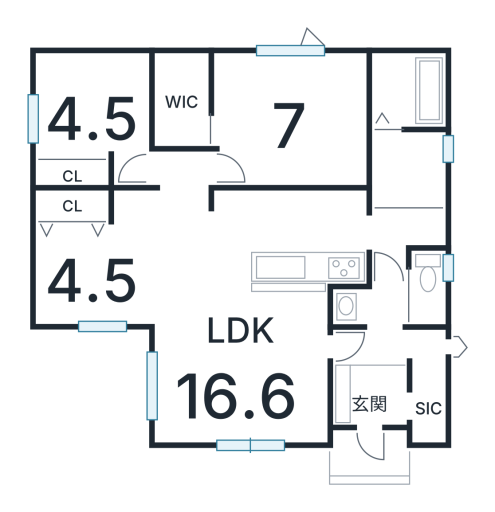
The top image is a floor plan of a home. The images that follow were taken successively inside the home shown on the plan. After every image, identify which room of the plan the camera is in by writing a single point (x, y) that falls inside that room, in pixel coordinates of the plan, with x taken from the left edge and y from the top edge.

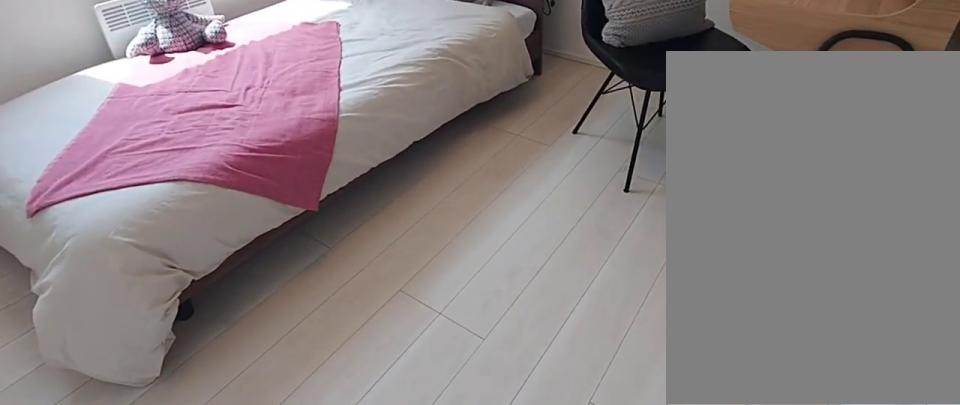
(87, 112)
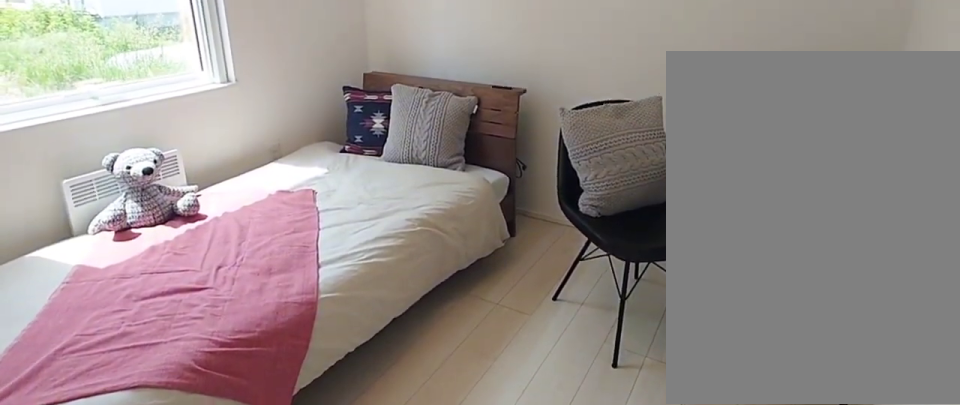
(87, 112)
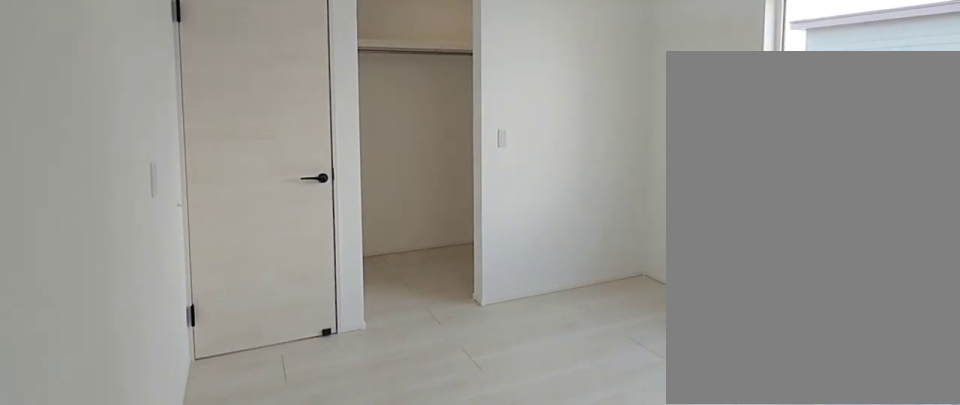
(282, 128)
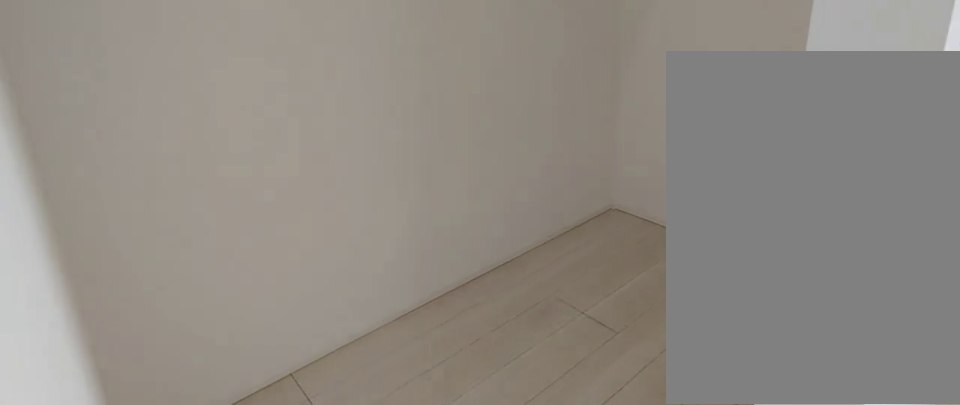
(181, 101)
